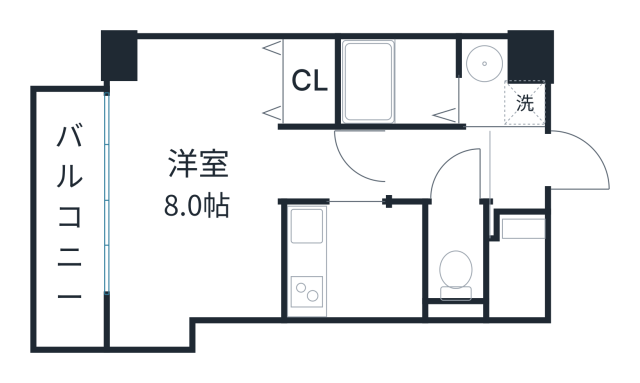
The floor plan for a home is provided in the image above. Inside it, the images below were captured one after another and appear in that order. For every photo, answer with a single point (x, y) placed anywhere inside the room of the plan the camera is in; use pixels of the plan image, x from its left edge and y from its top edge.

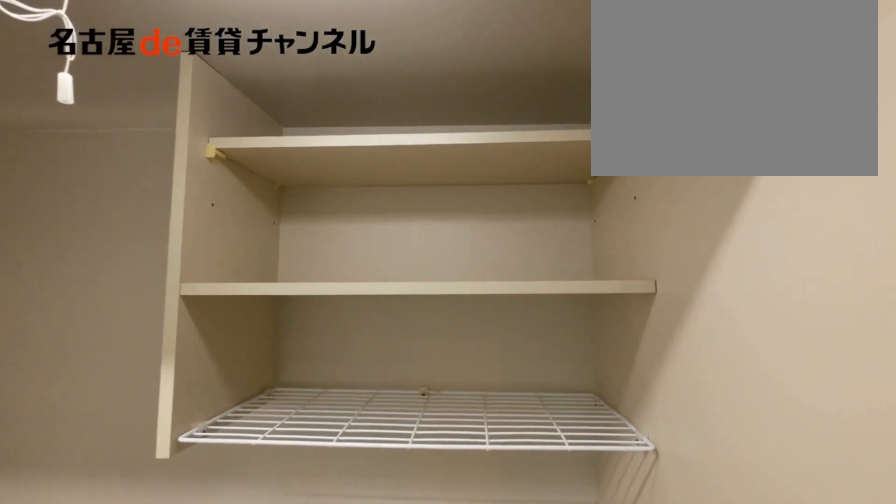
(353, 260)
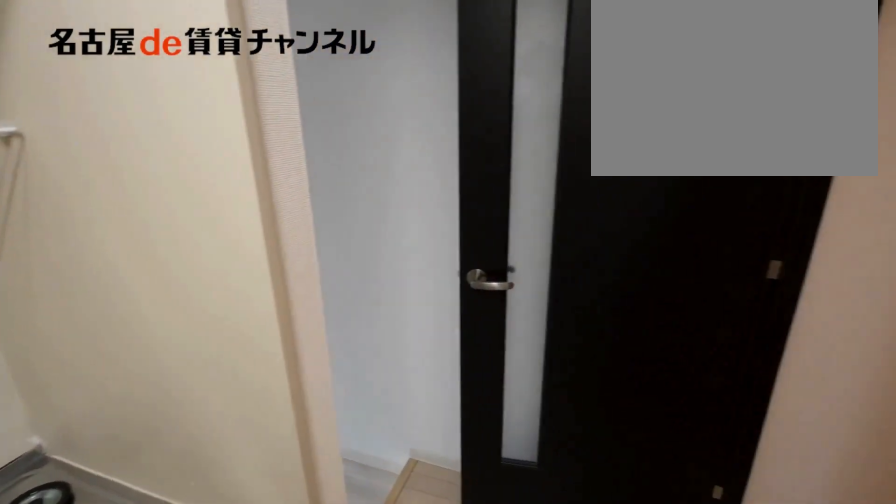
(353, 260)
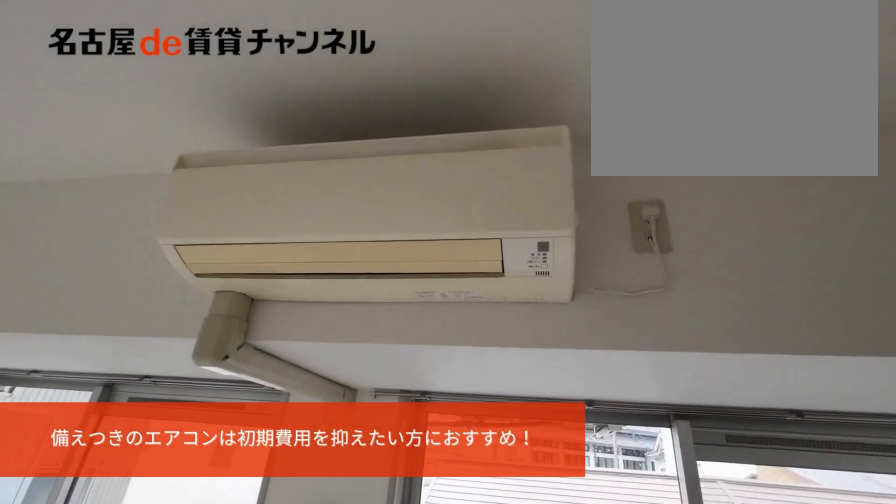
(212, 184)
